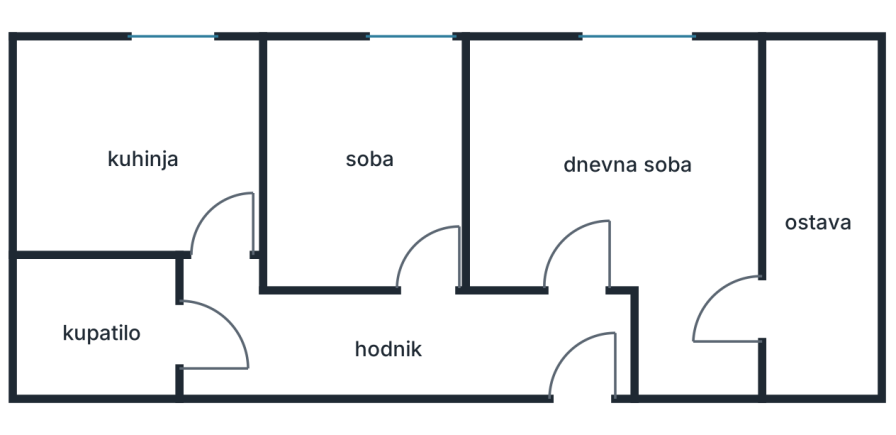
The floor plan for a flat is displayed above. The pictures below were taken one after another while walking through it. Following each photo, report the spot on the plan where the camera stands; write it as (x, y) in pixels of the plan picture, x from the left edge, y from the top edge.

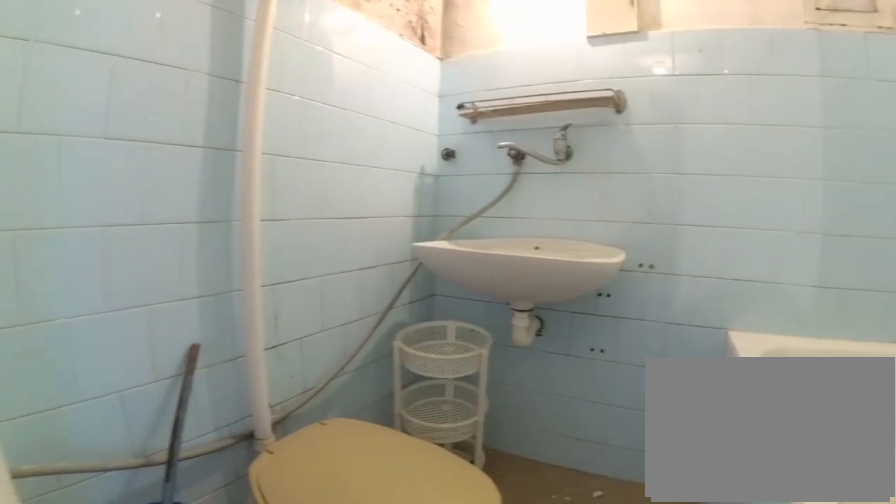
(191, 307)
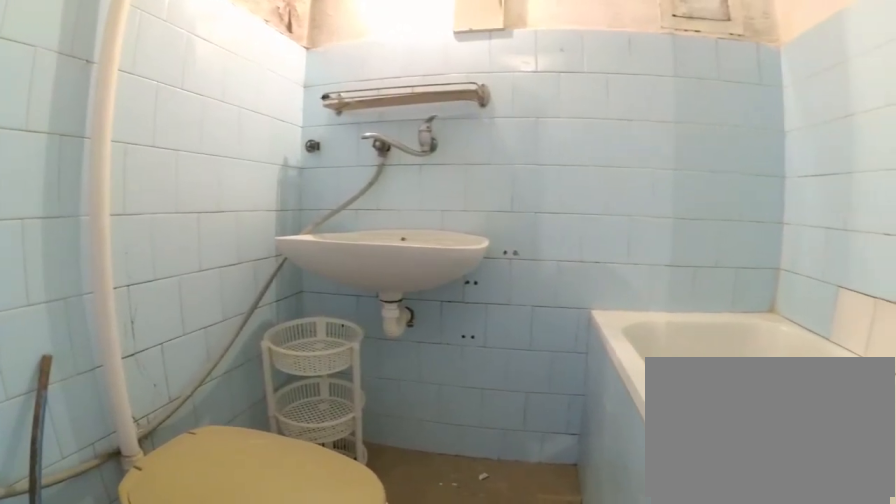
(181, 312)
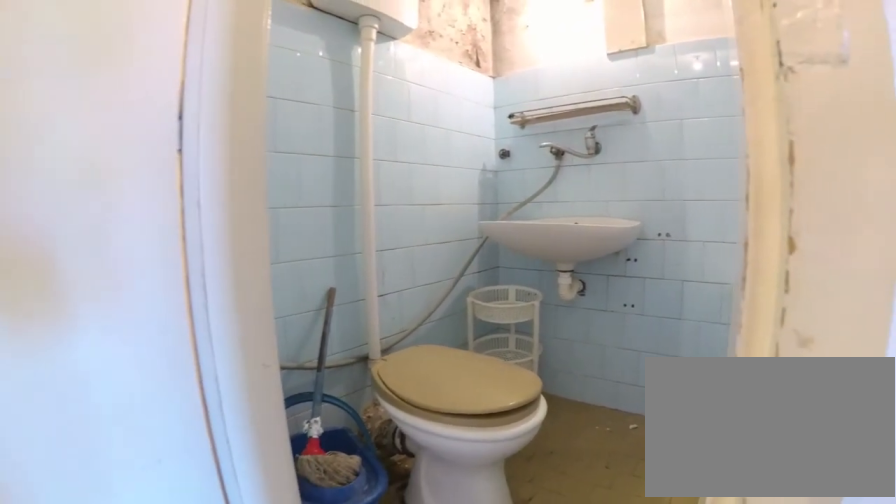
(202, 302)
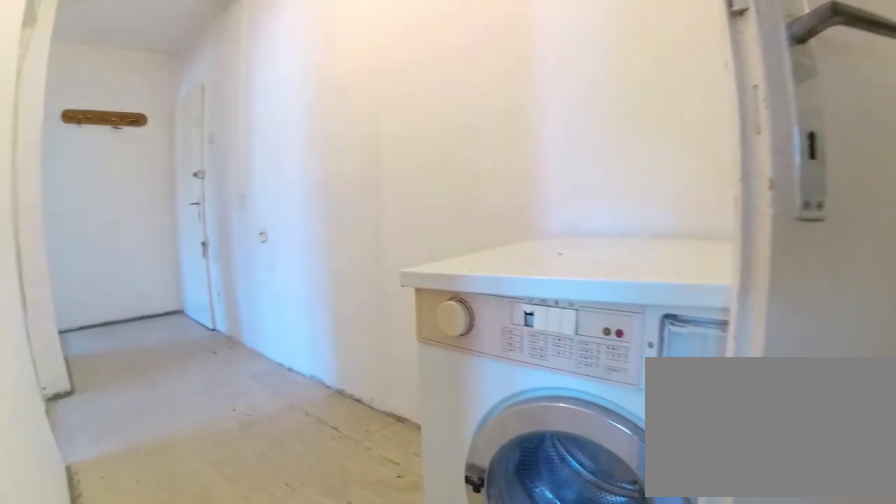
(205, 316)
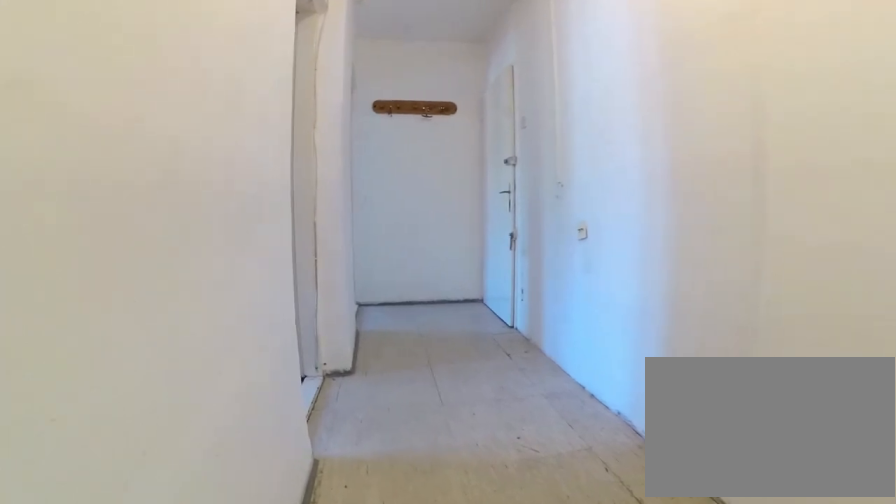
(232, 345)
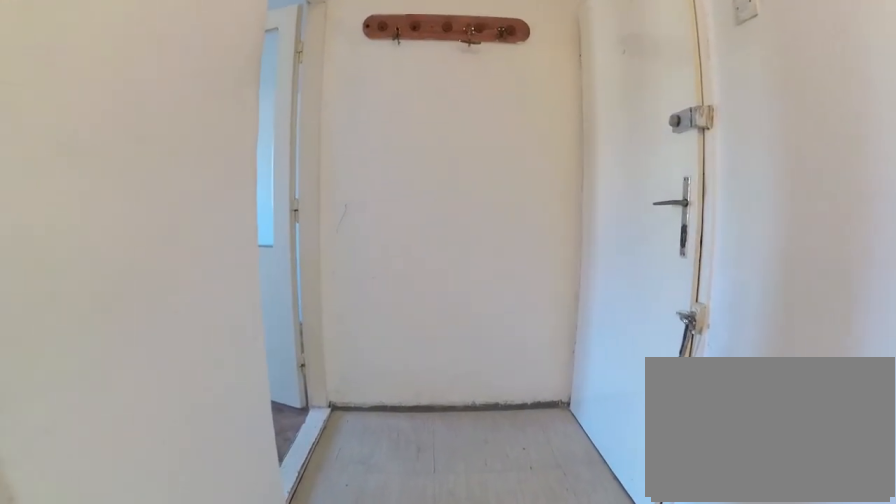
(465, 344)
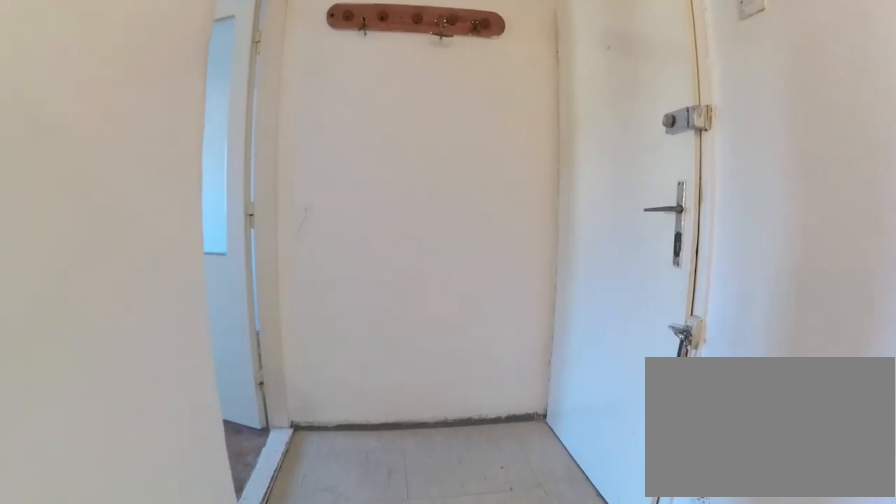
(487, 345)
